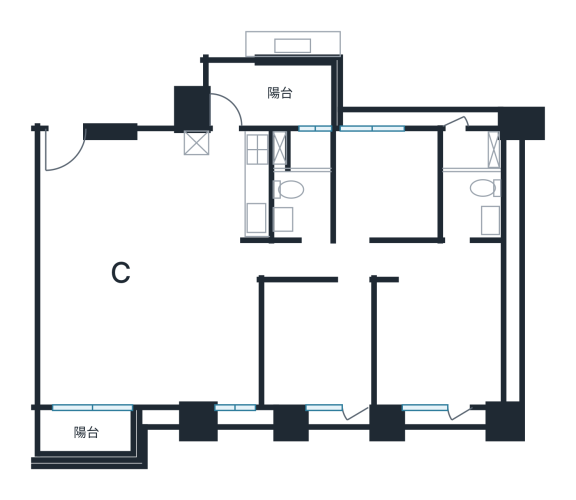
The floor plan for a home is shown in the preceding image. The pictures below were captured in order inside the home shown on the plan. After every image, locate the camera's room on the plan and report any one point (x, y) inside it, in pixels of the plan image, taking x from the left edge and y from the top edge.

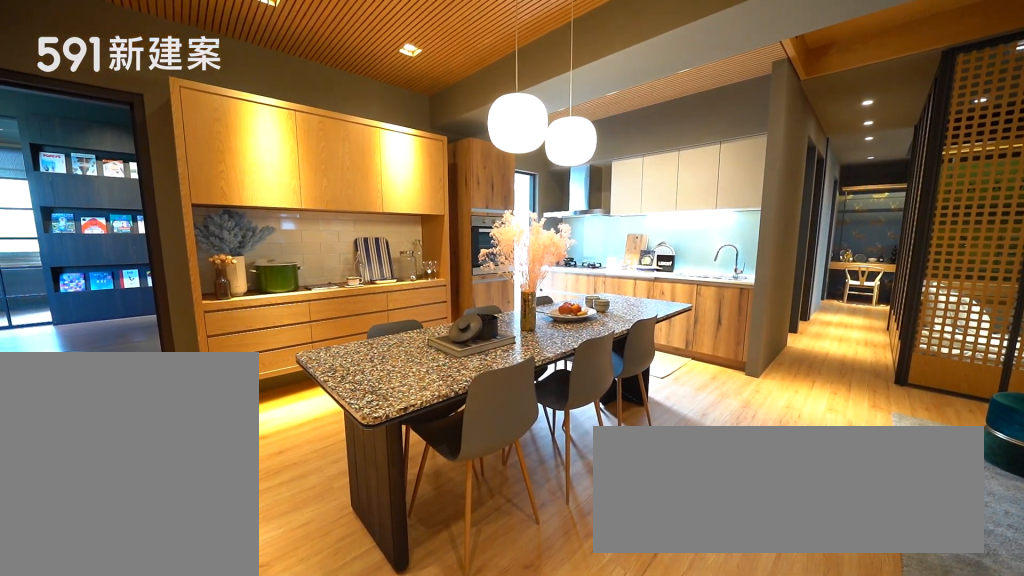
(150, 200)
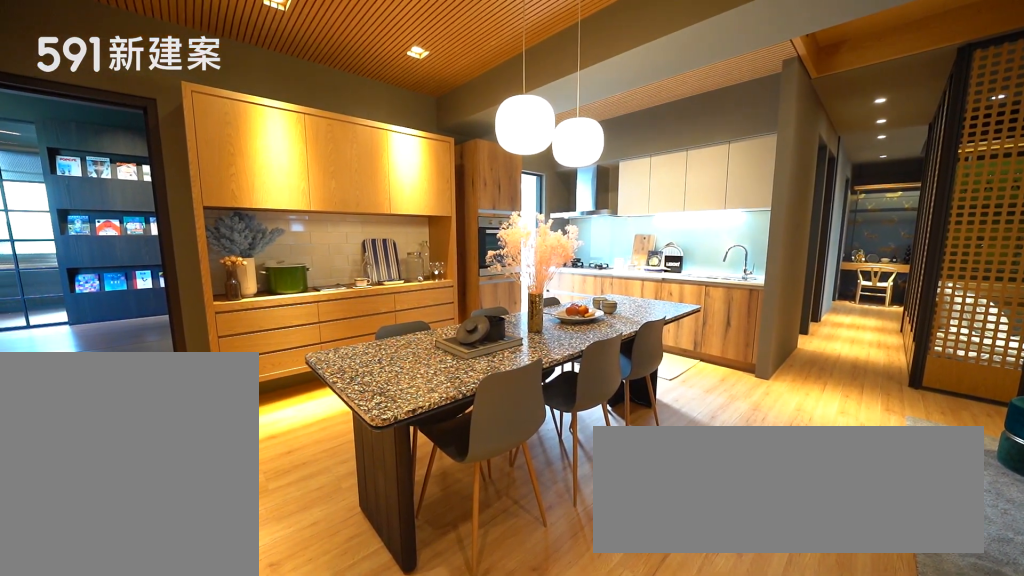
(150, 200)
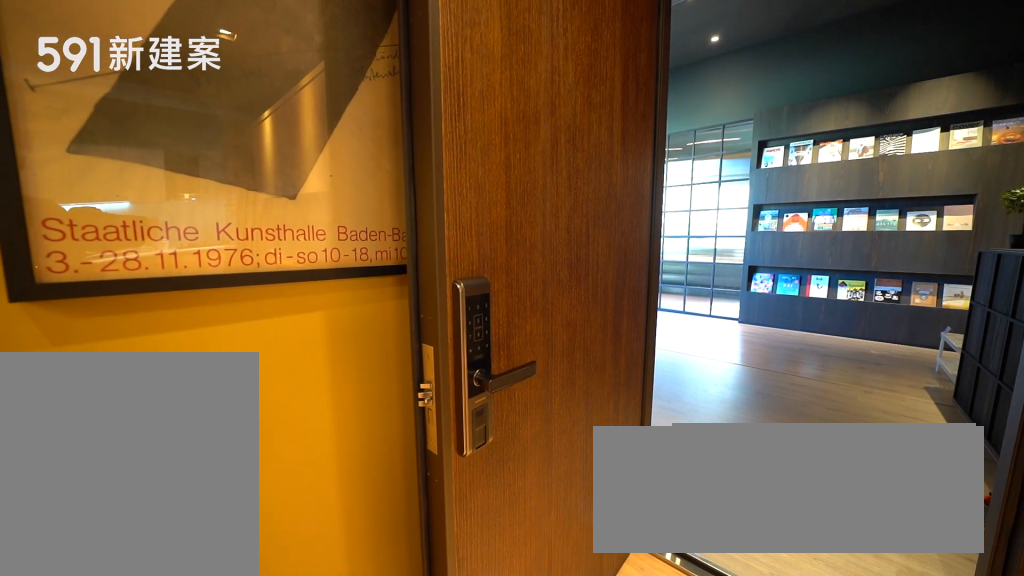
(69, 156)
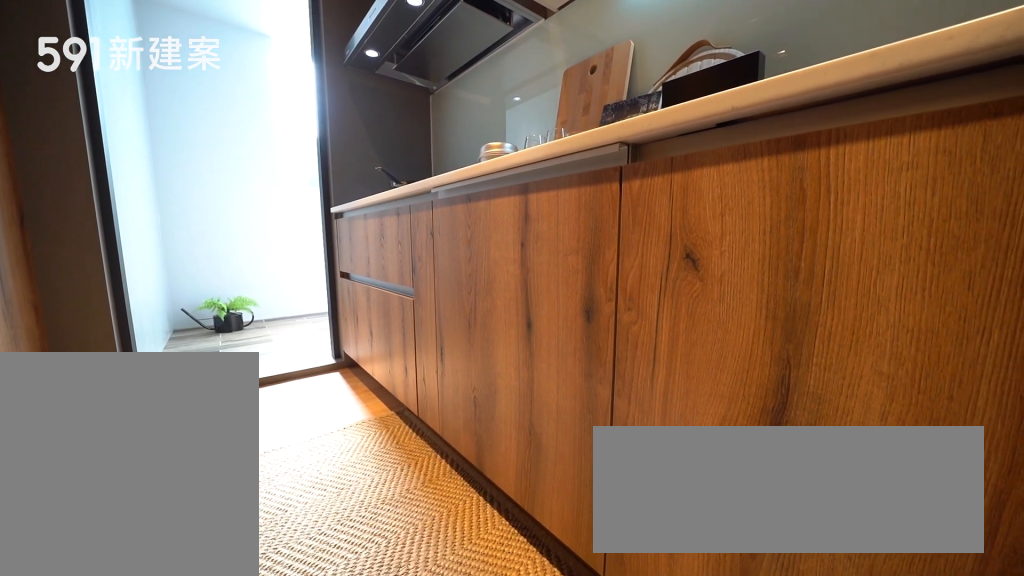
(228, 183)
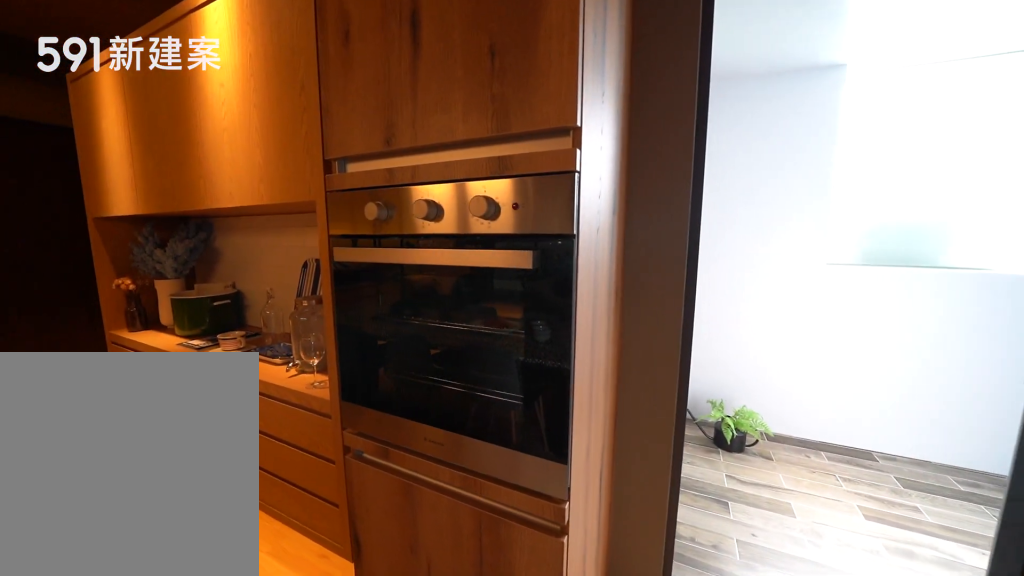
(228, 183)
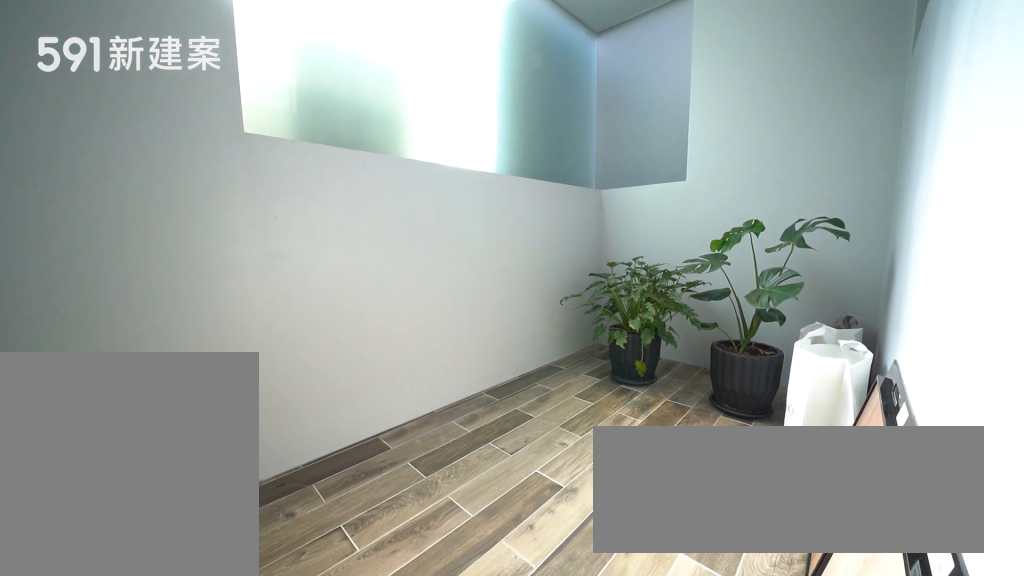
(270, 95)
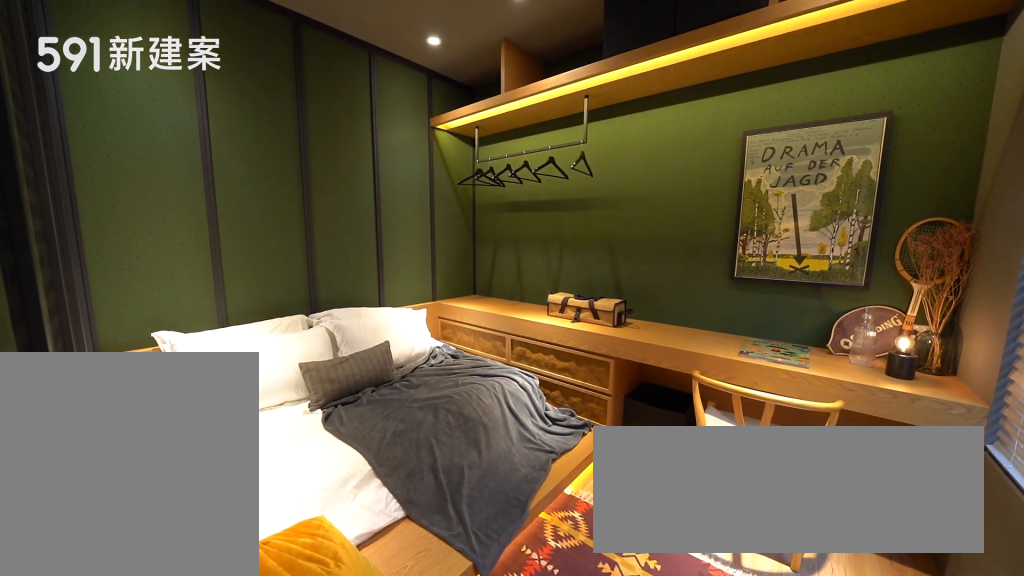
(319, 341)
